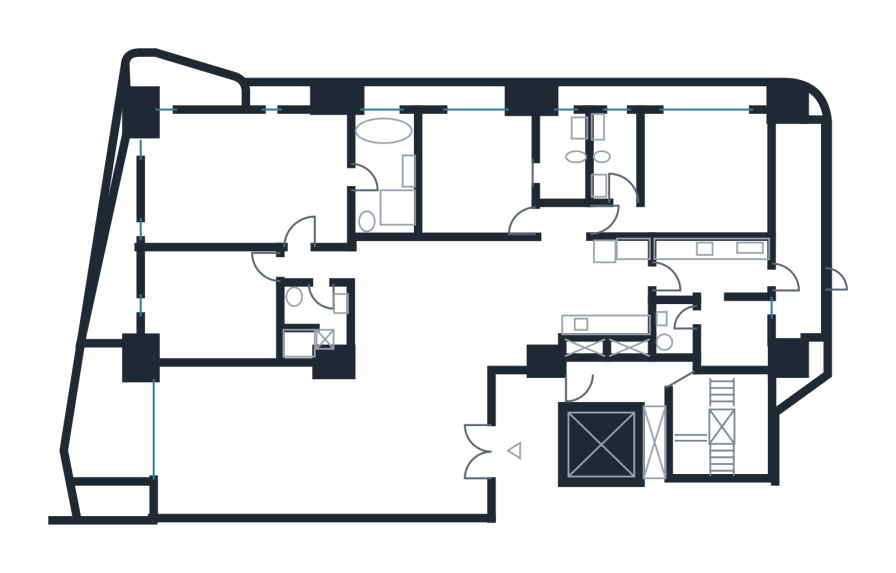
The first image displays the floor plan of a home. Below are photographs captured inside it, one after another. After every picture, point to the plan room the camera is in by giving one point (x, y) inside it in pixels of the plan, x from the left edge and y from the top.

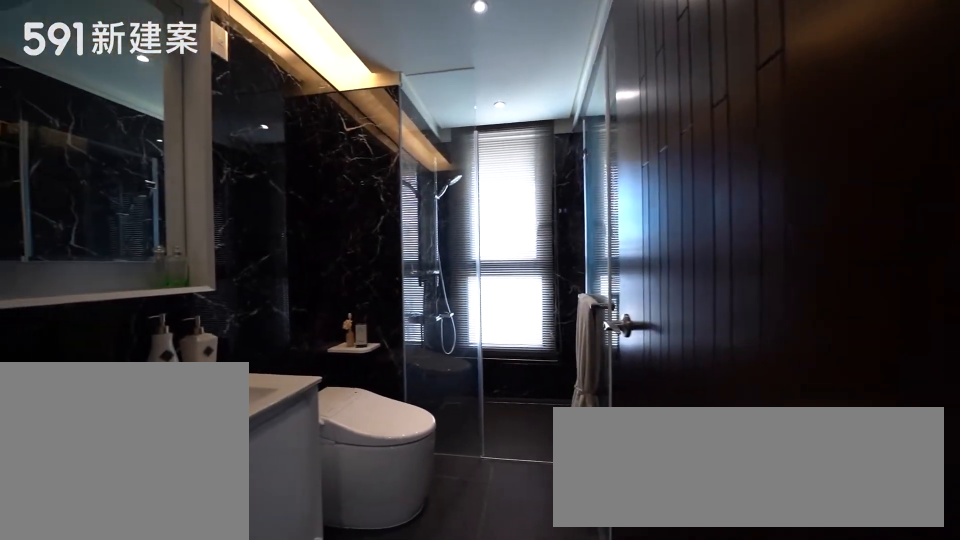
(618, 152)
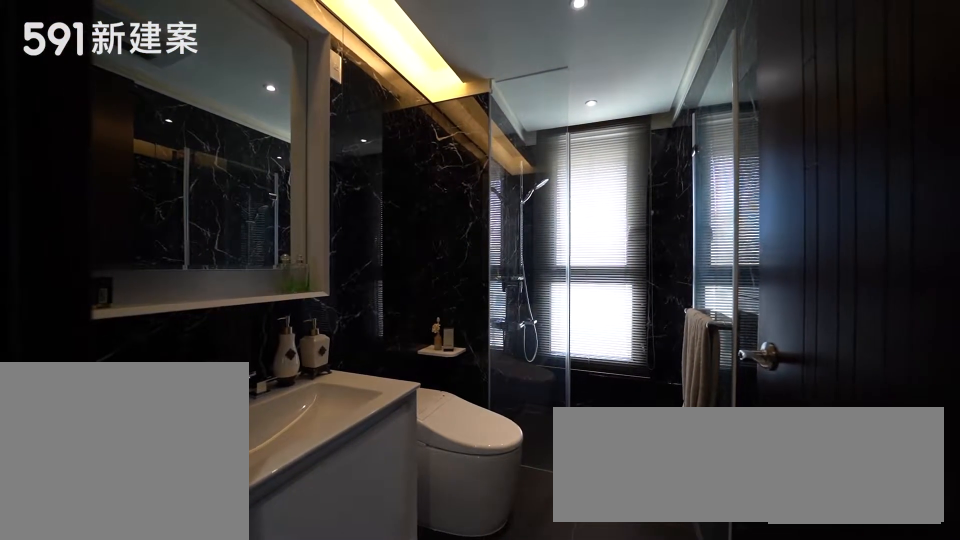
(618, 152)
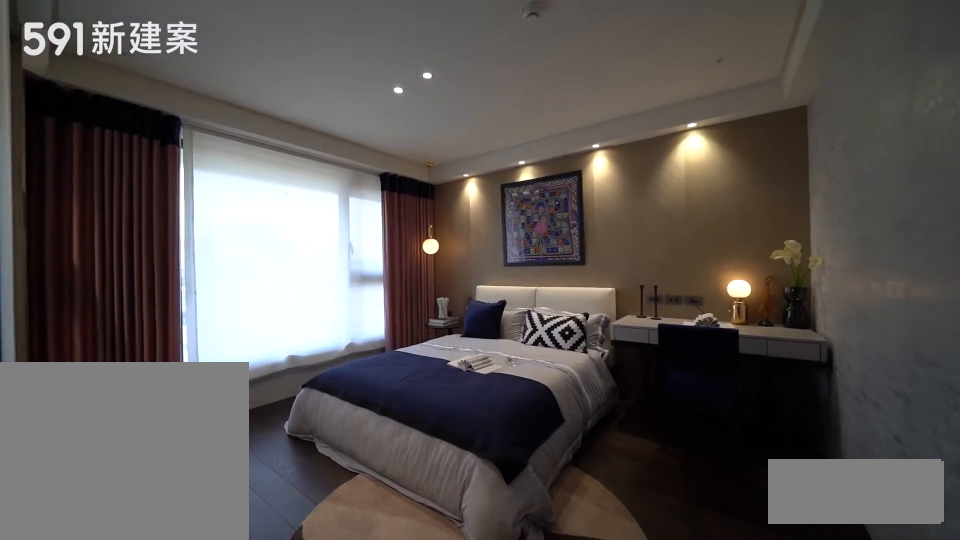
(699, 175)
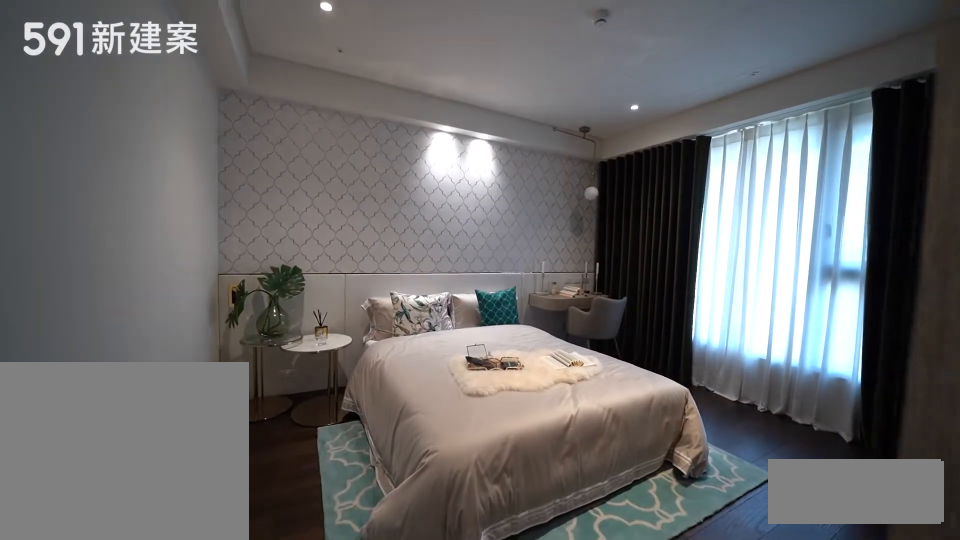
(475, 171)
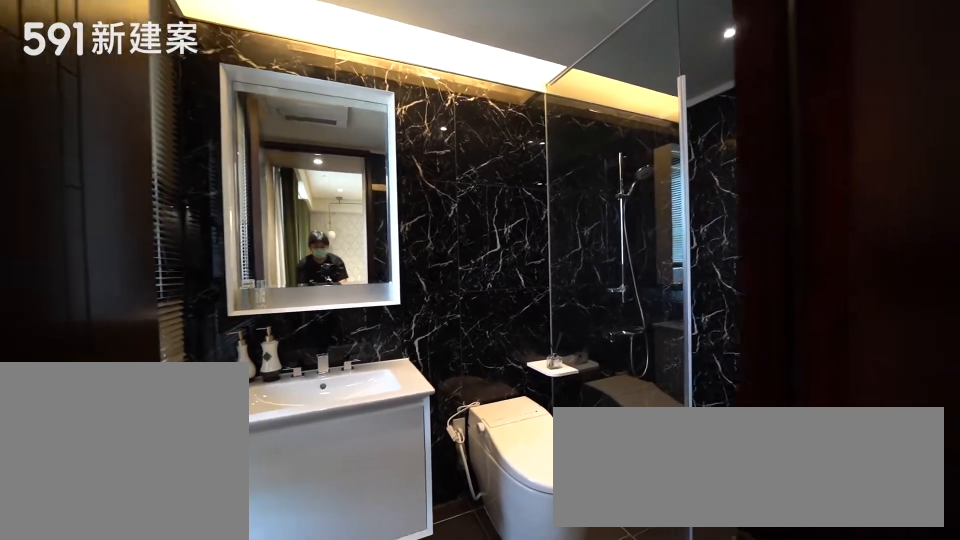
(564, 167)
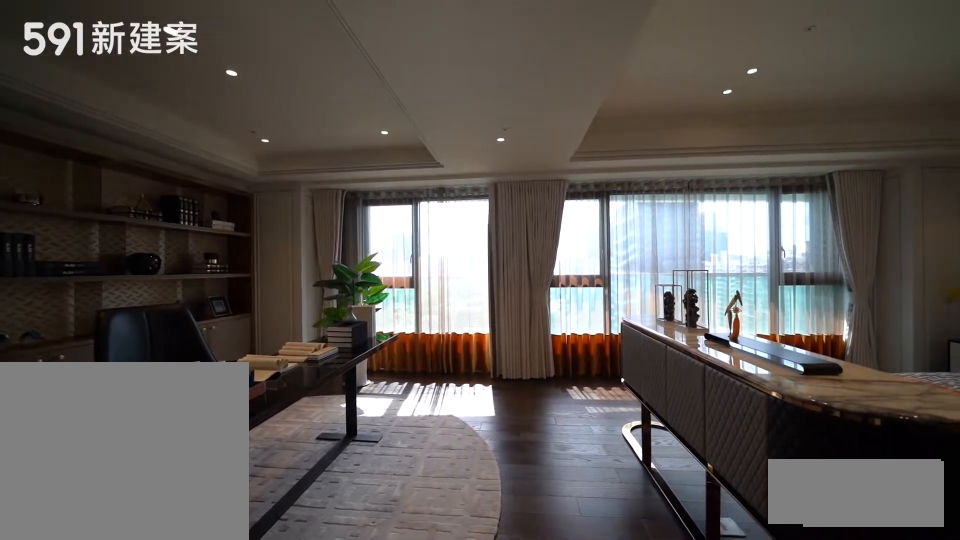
(214, 235)
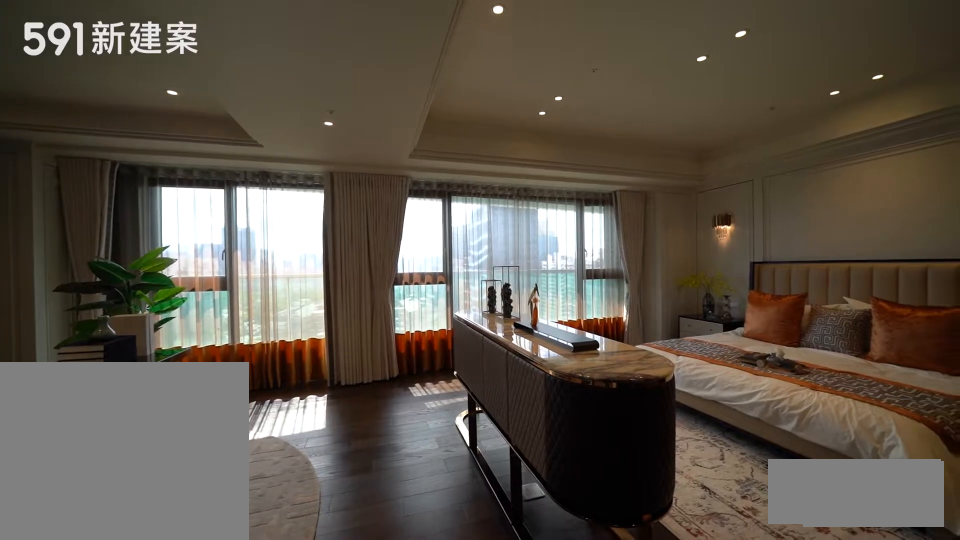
(214, 235)
